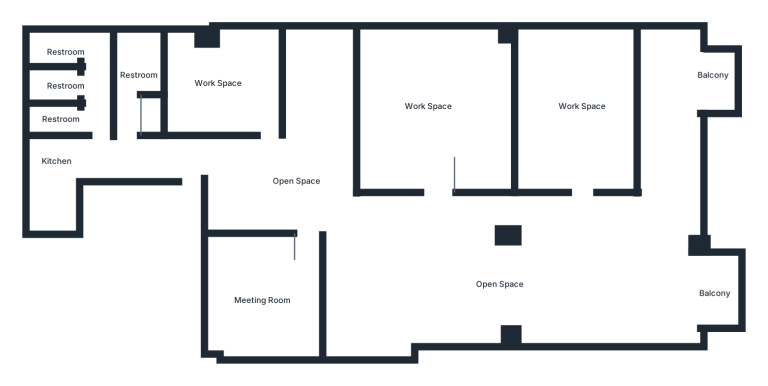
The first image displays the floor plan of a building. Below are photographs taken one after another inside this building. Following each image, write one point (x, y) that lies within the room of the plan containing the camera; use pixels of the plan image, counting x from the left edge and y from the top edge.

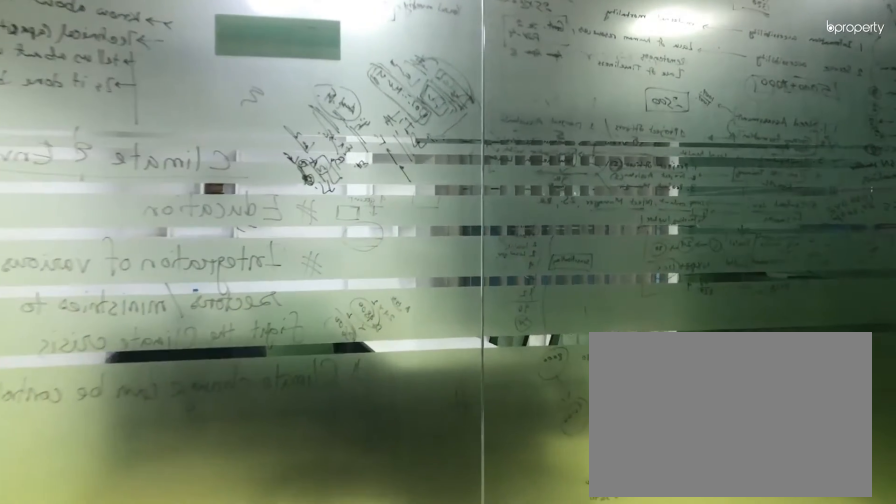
(211, 168)
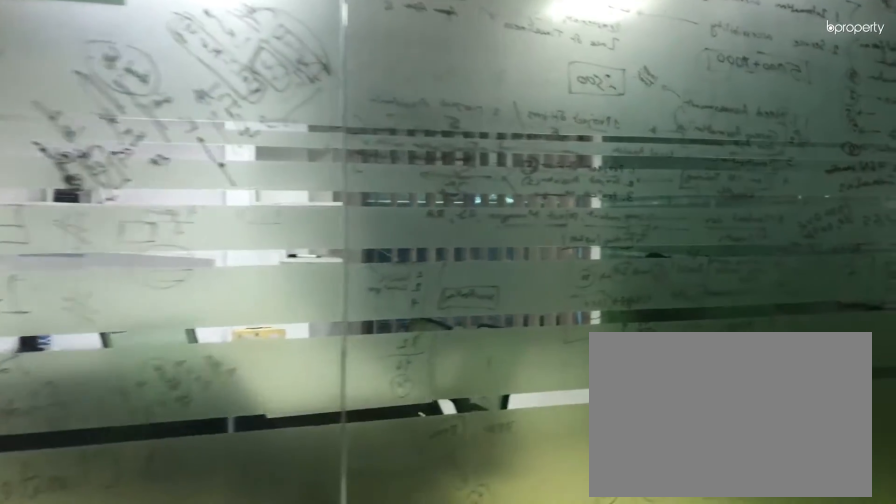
(211, 168)
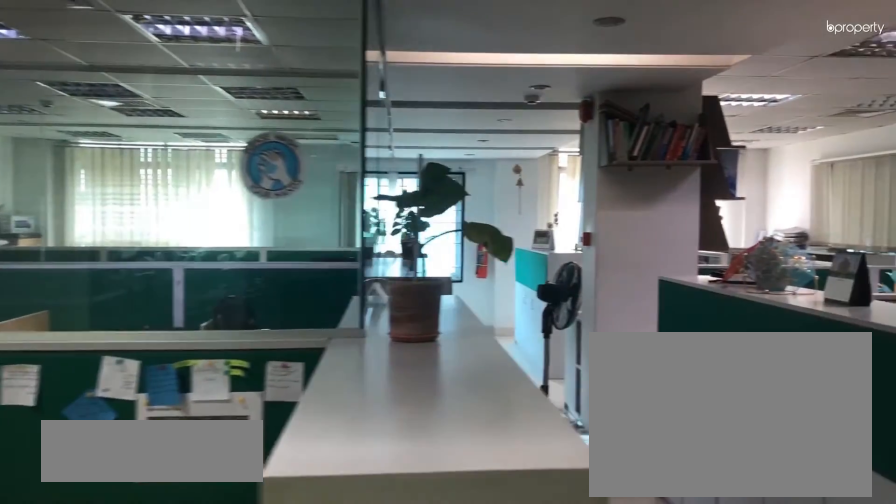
(353, 225)
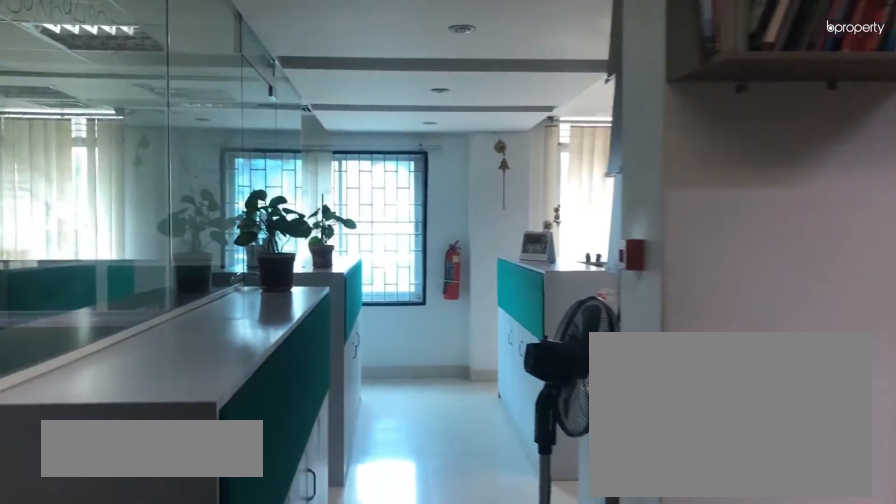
(454, 217)
